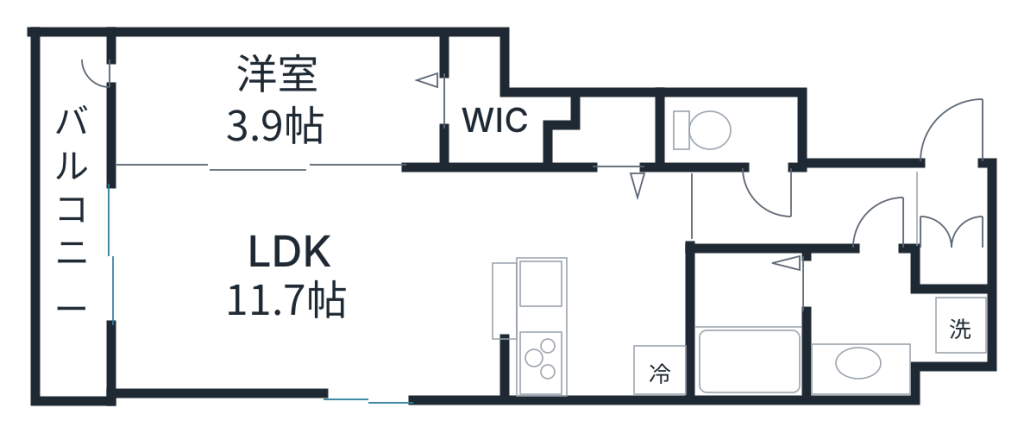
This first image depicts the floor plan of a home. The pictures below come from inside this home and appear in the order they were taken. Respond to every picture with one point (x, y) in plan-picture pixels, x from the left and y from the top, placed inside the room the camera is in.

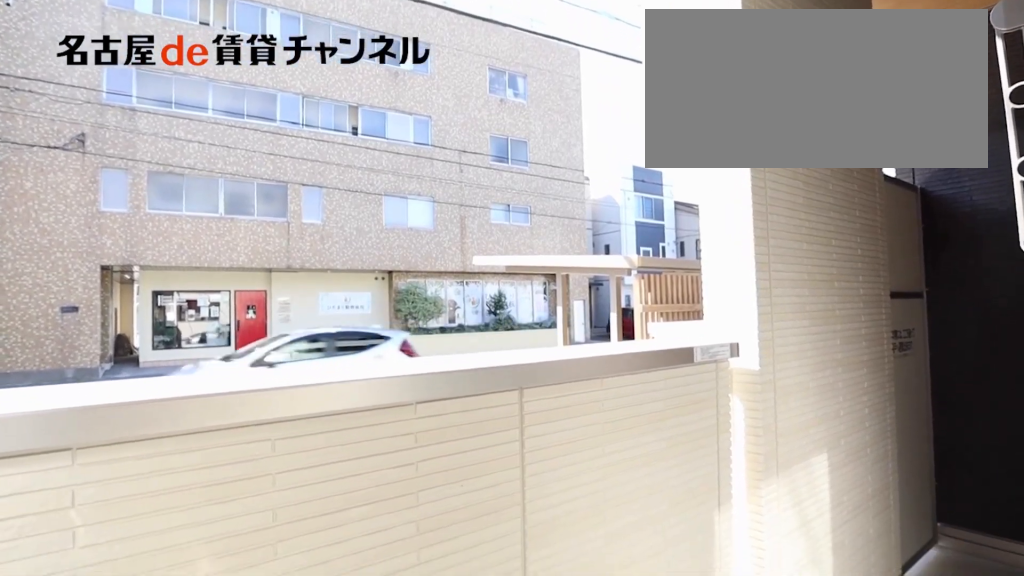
(77, 219)
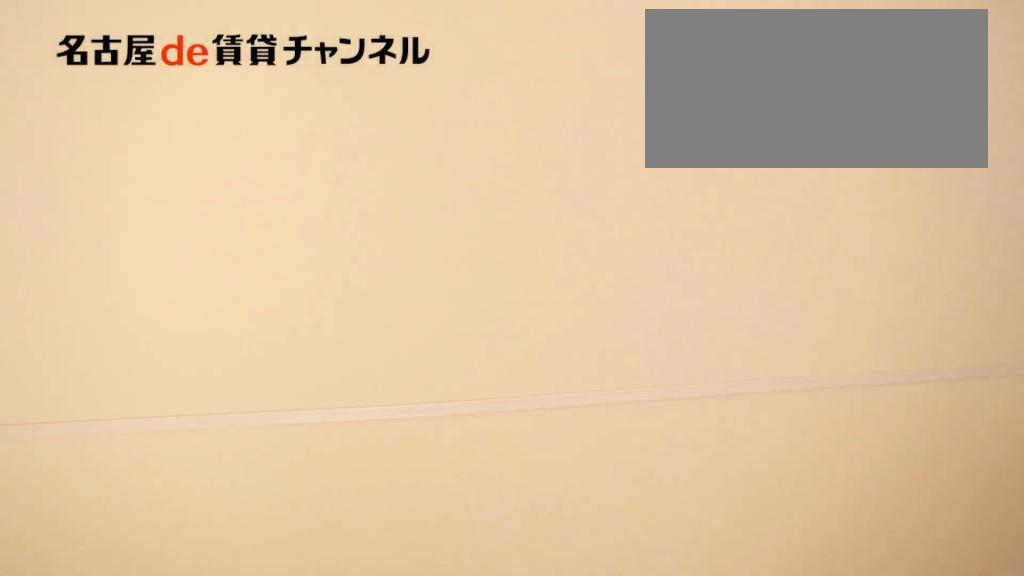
(278, 102)
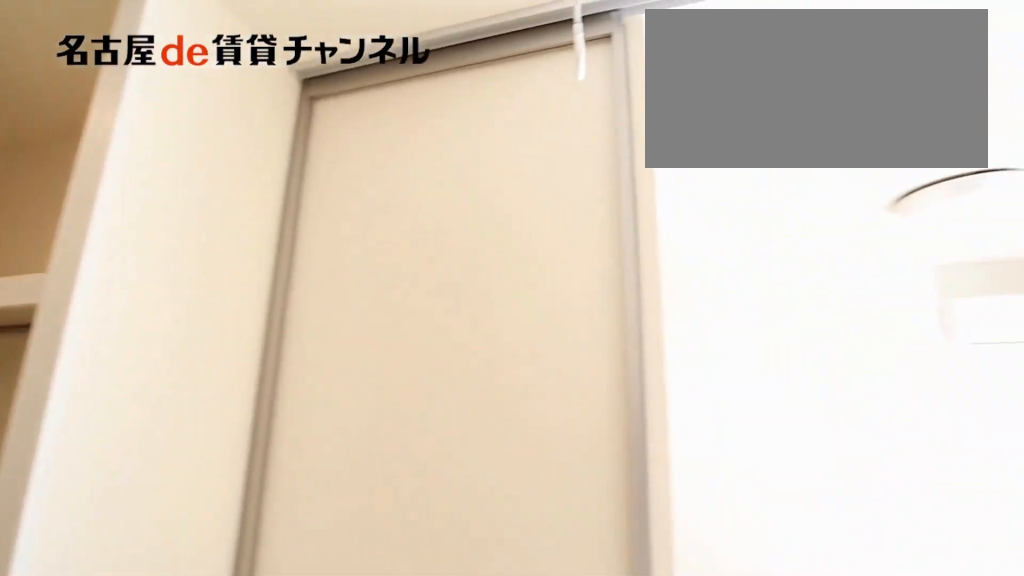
(278, 102)
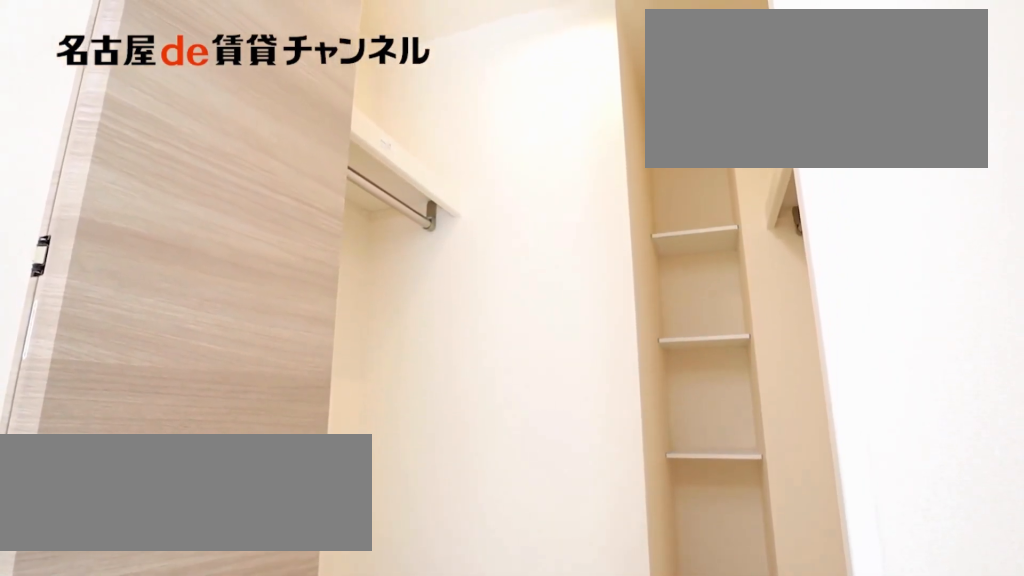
(492, 113)
